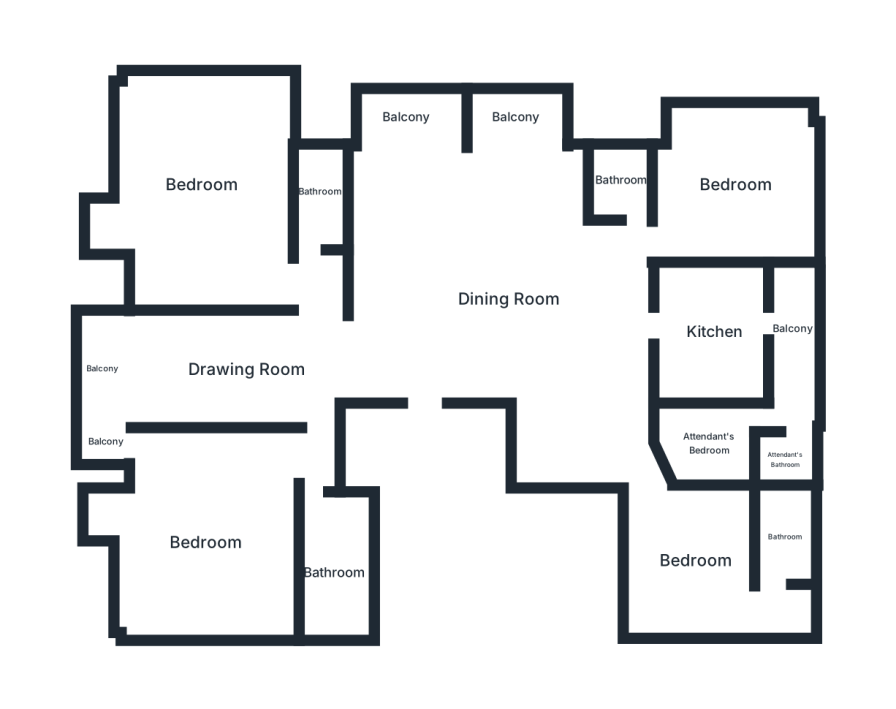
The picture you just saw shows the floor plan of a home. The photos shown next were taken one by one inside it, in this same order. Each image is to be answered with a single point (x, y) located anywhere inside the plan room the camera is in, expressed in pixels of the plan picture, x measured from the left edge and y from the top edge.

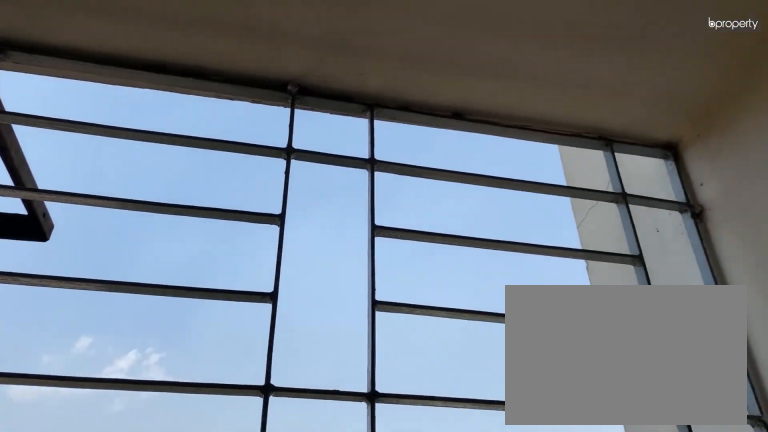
(515, 119)
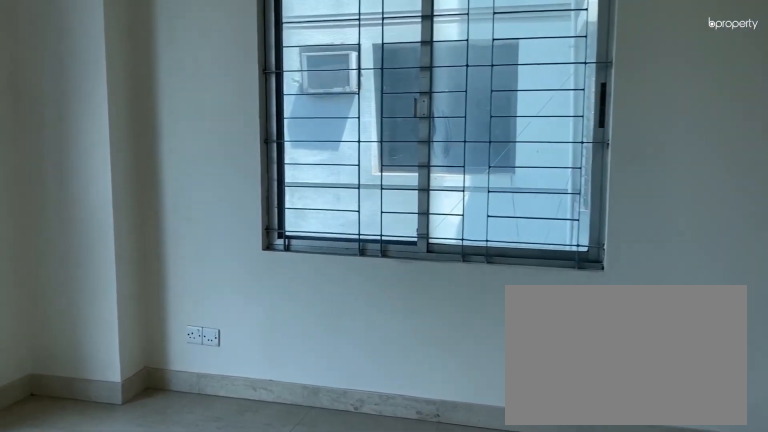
(734, 184)
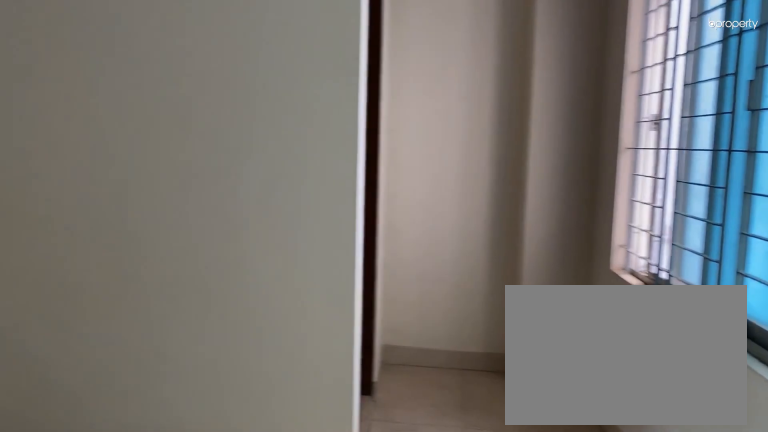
(694, 557)
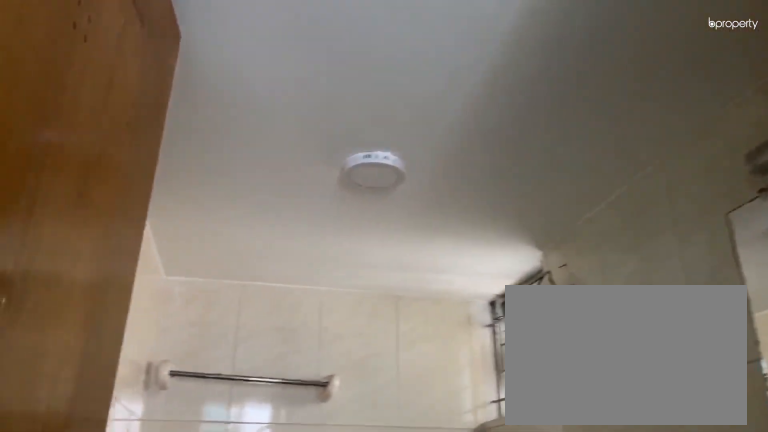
(784, 537)
